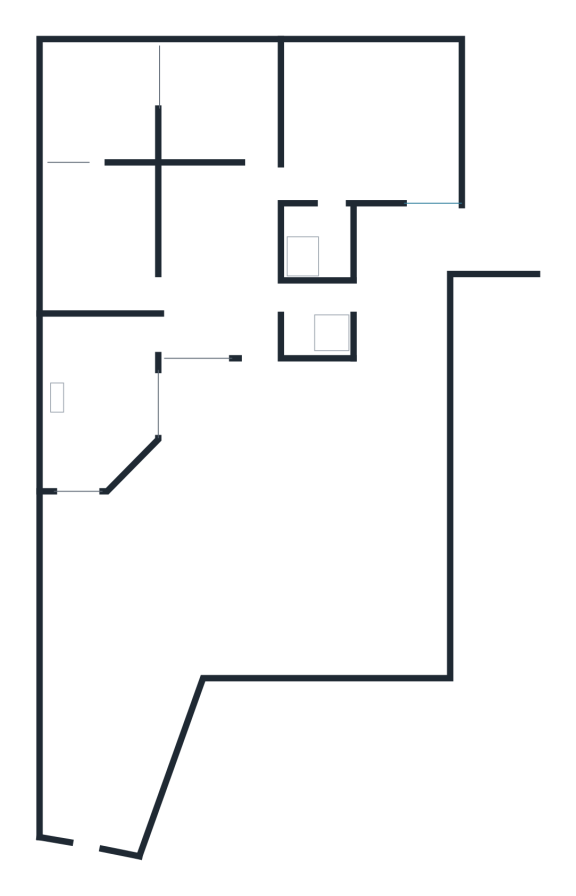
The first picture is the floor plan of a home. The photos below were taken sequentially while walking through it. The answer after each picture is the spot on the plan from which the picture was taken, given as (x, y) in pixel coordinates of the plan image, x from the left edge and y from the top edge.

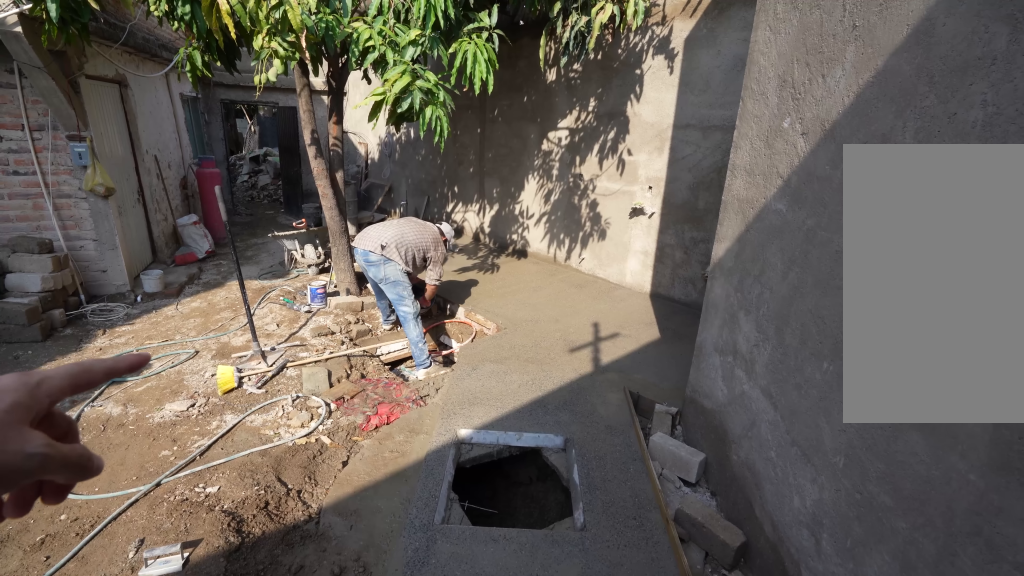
(200, 501)
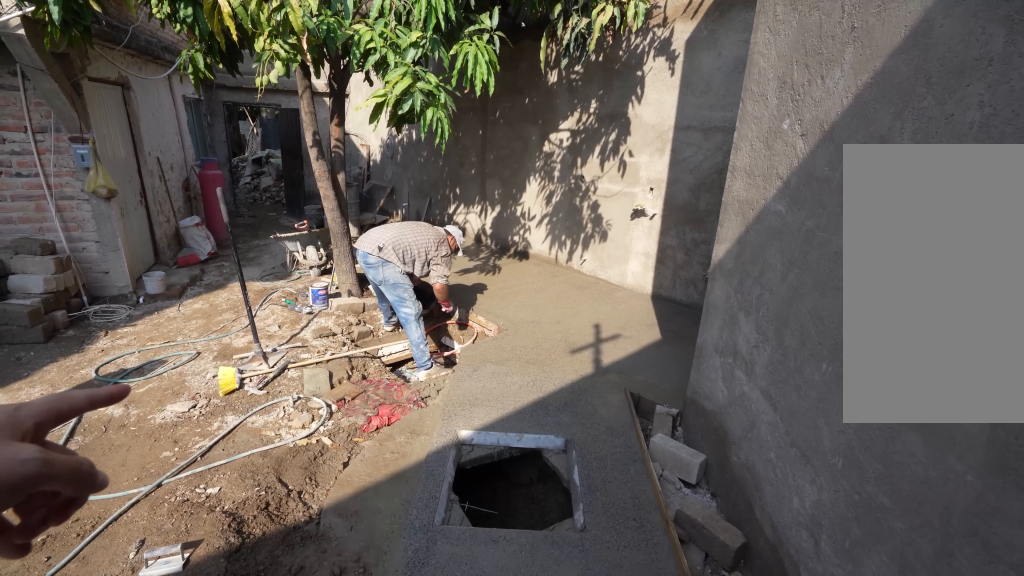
(200, 501)
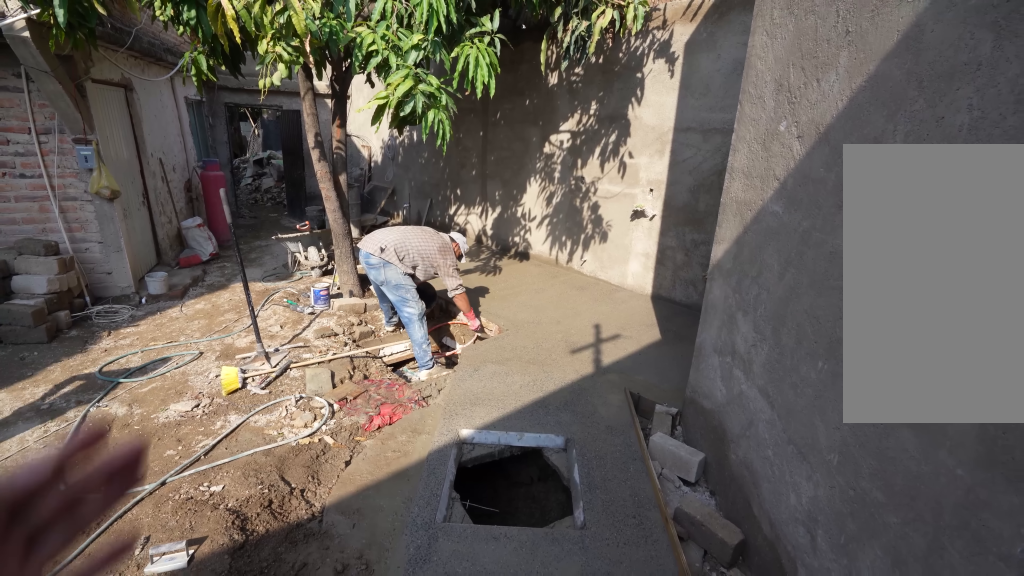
(218, 505)
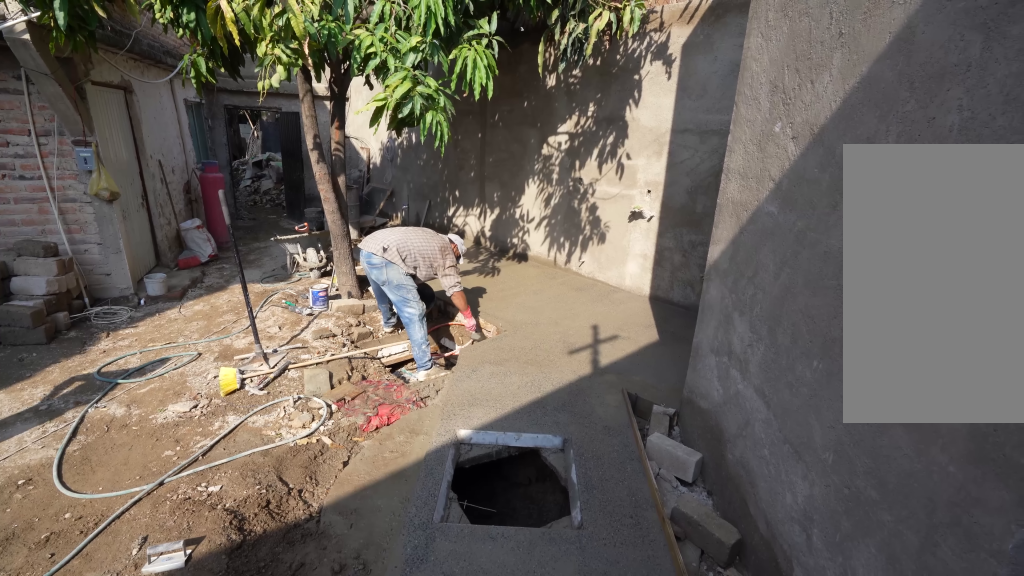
(219, 508)
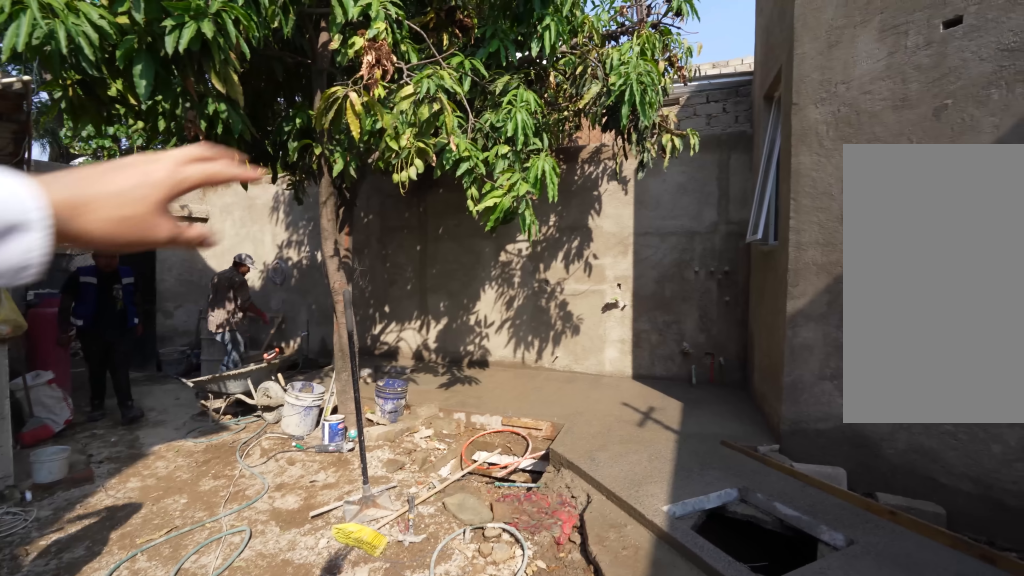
(257, 591)
